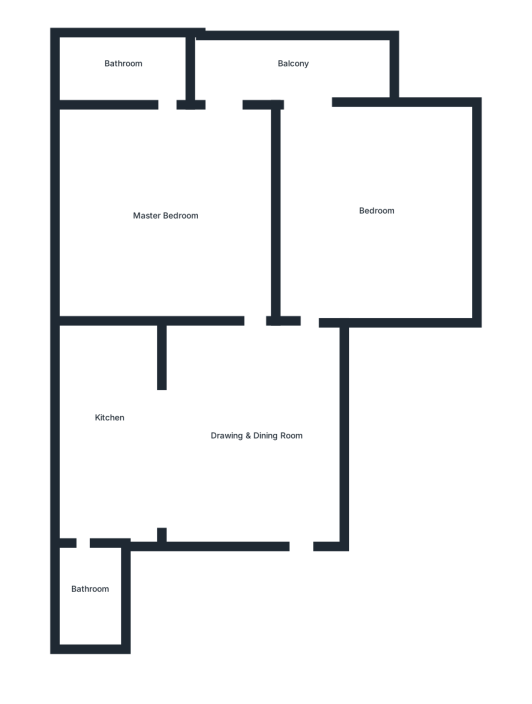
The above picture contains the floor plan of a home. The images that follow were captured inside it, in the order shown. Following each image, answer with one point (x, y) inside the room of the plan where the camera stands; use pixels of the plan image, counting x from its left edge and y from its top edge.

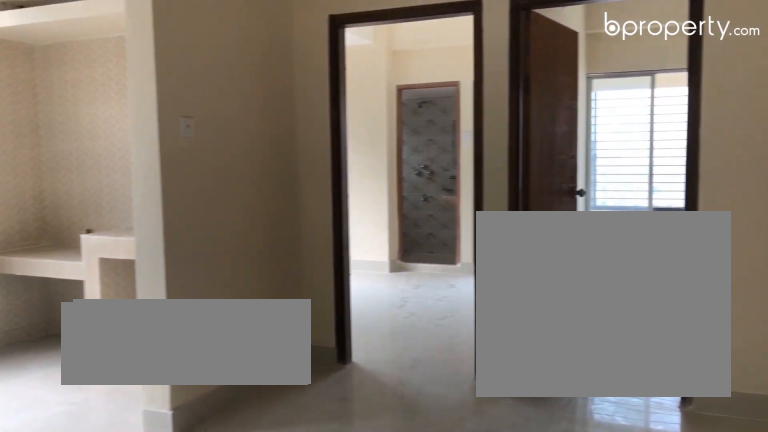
(242, 422)
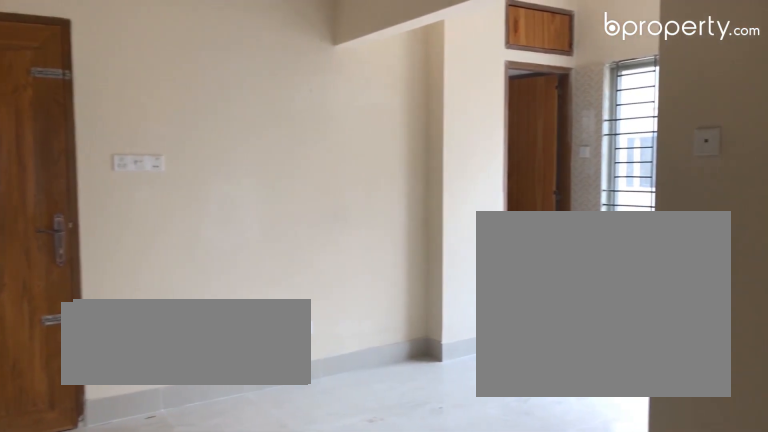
(242, 422)
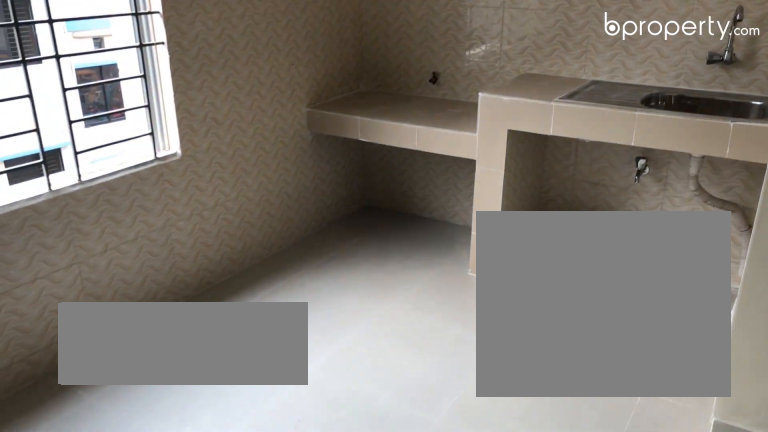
(105, 415)
